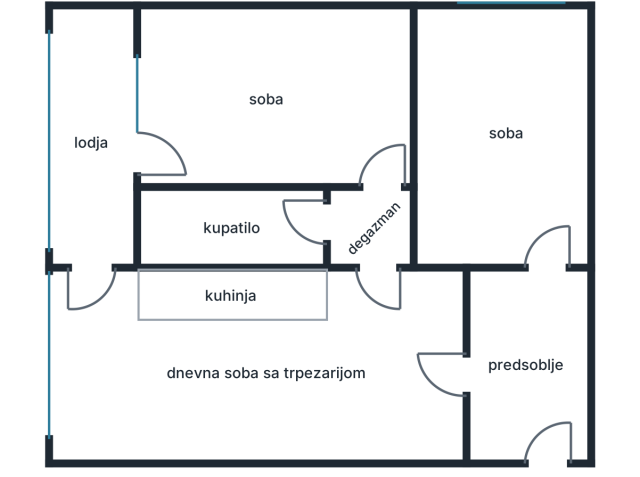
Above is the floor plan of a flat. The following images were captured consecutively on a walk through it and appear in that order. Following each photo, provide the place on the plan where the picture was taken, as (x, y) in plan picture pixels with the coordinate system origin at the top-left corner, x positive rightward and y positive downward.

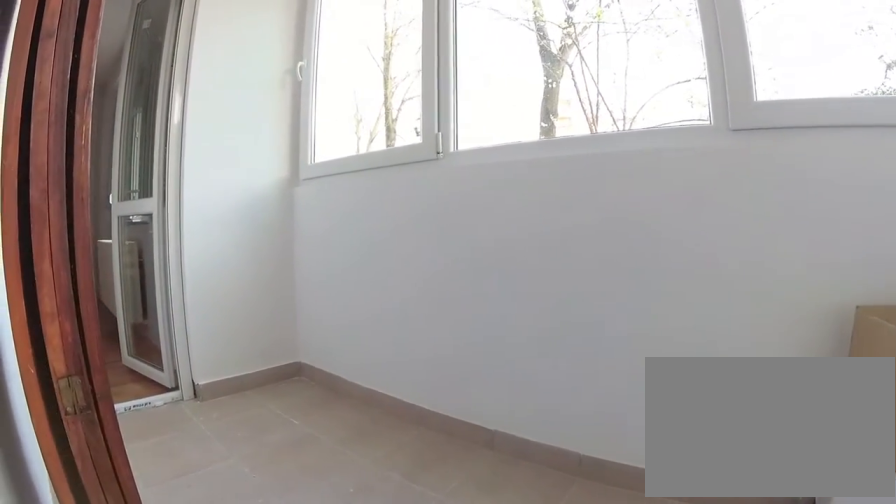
(130, 141)
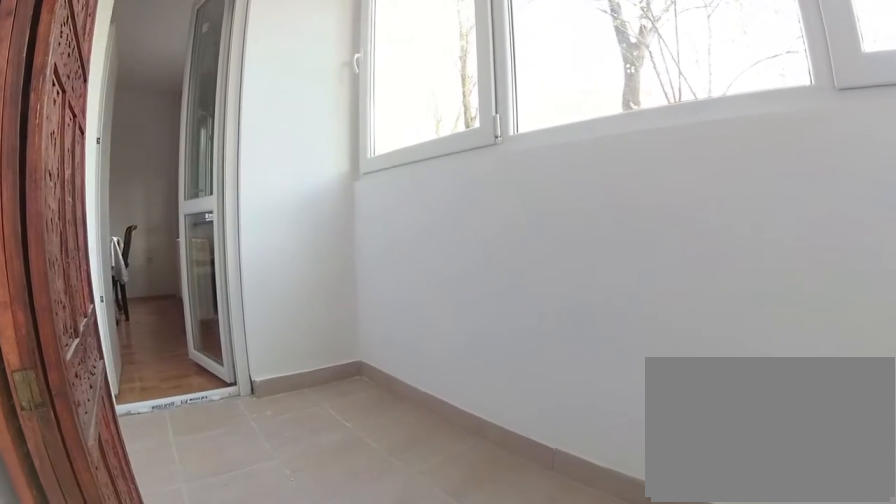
(123, 141)
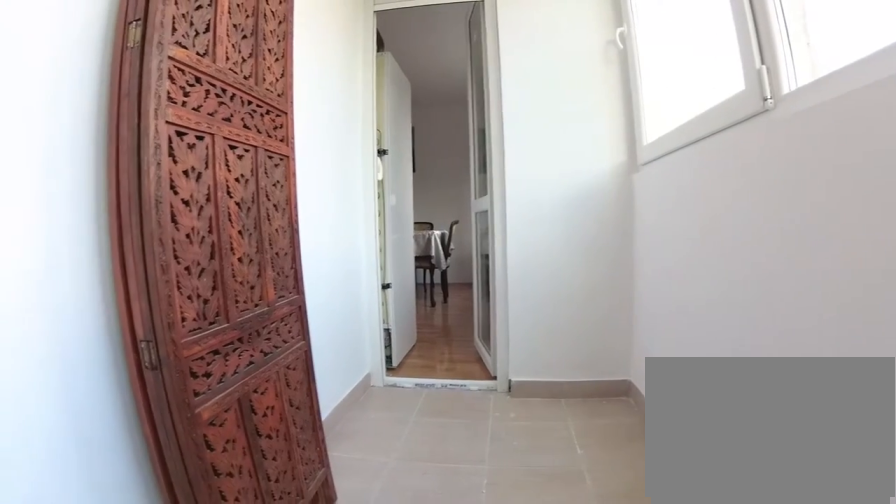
(92, 150)
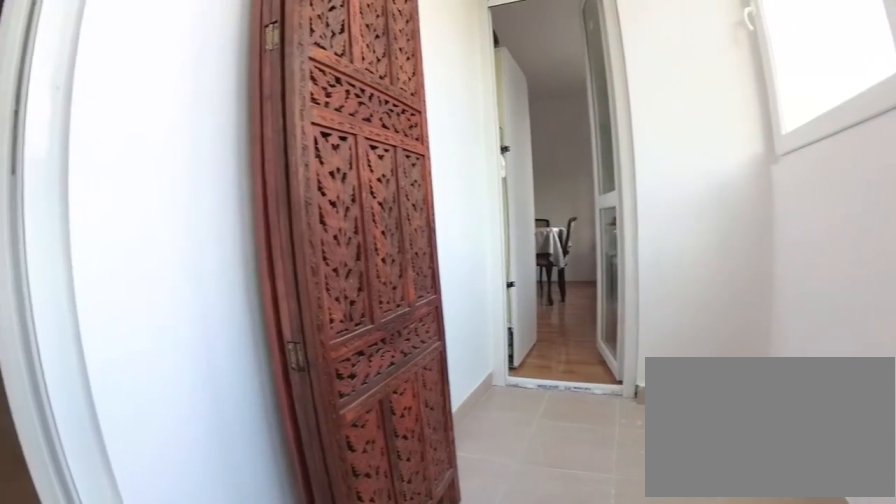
(91, 150)
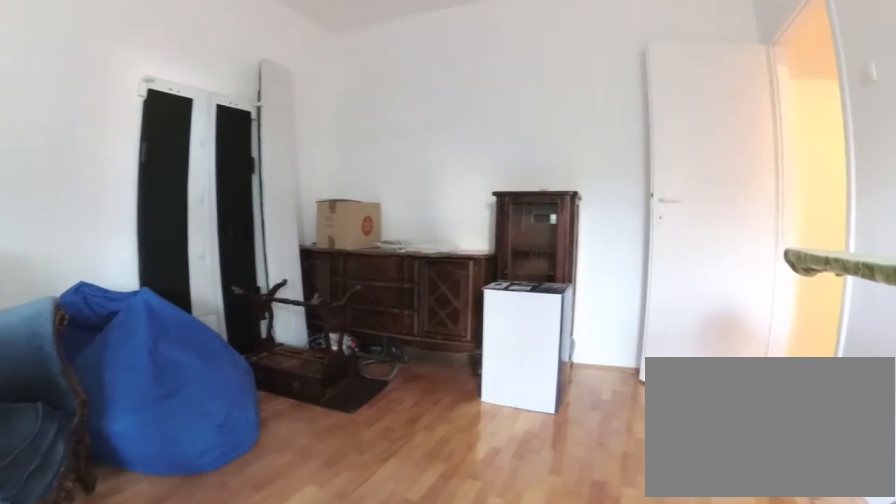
(193, 157)
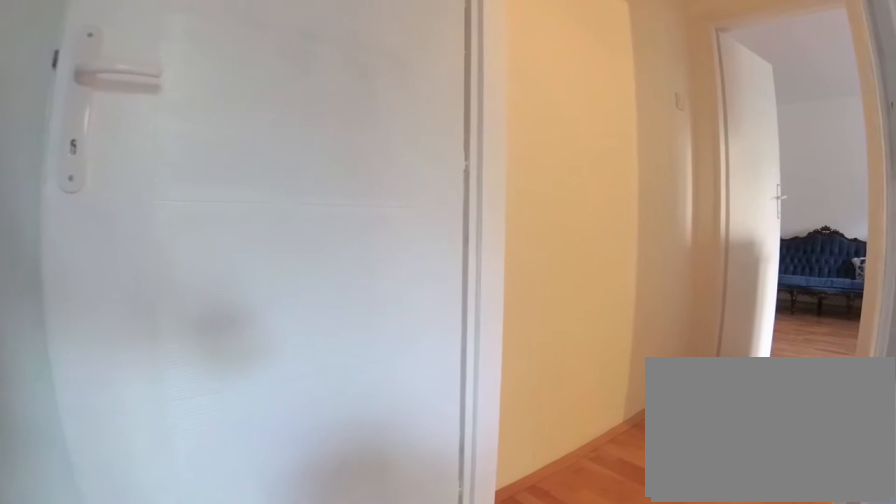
(313, 152)
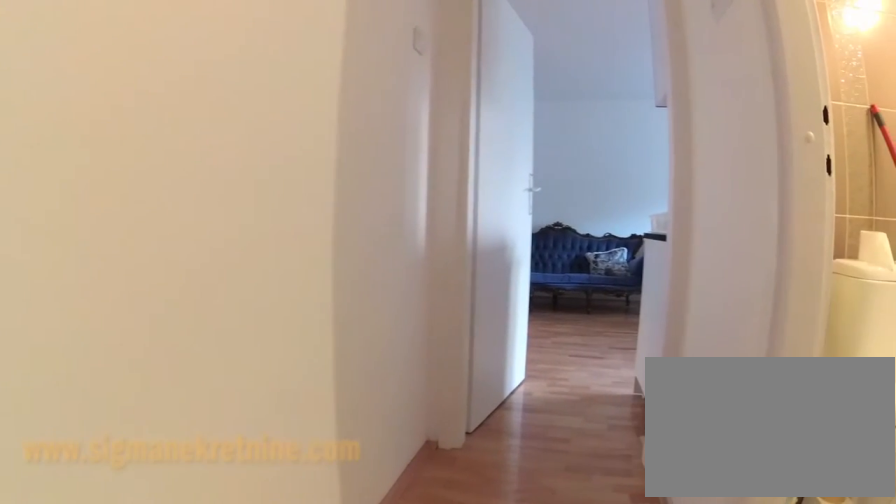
(379, 170)
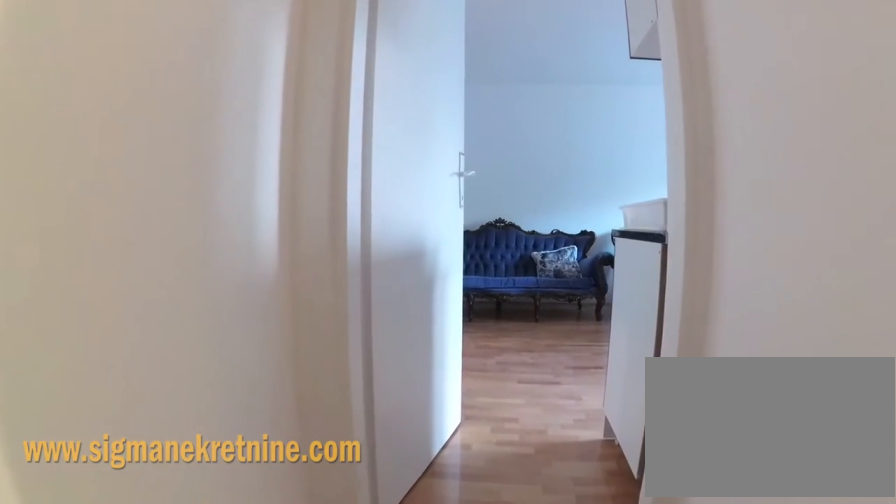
(380, 194)
